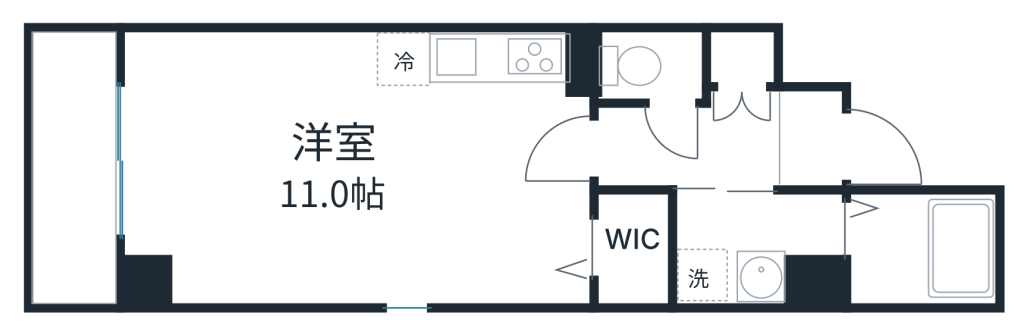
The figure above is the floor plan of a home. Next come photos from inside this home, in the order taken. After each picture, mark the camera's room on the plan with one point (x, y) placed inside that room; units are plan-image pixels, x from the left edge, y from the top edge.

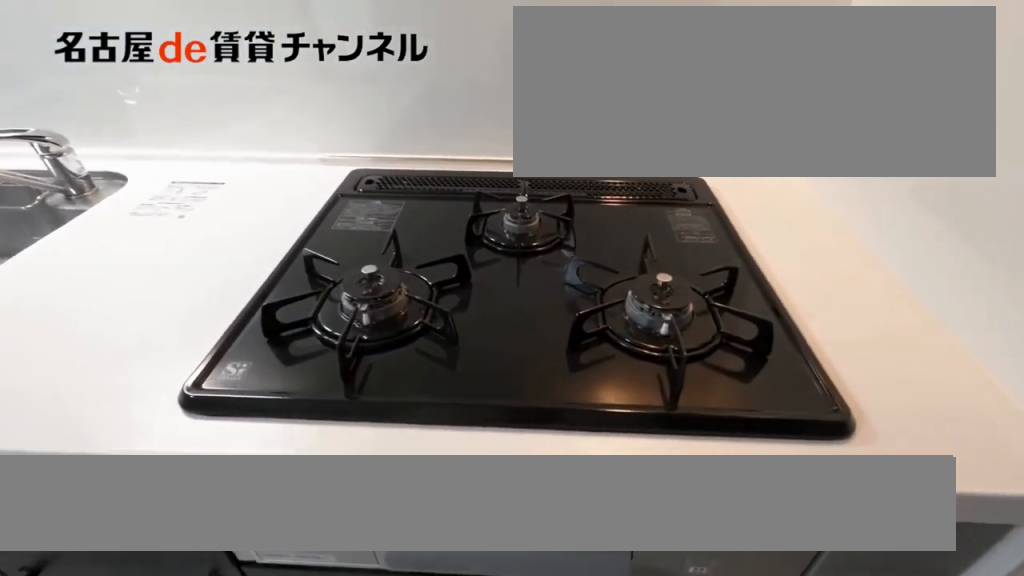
(487, 71)
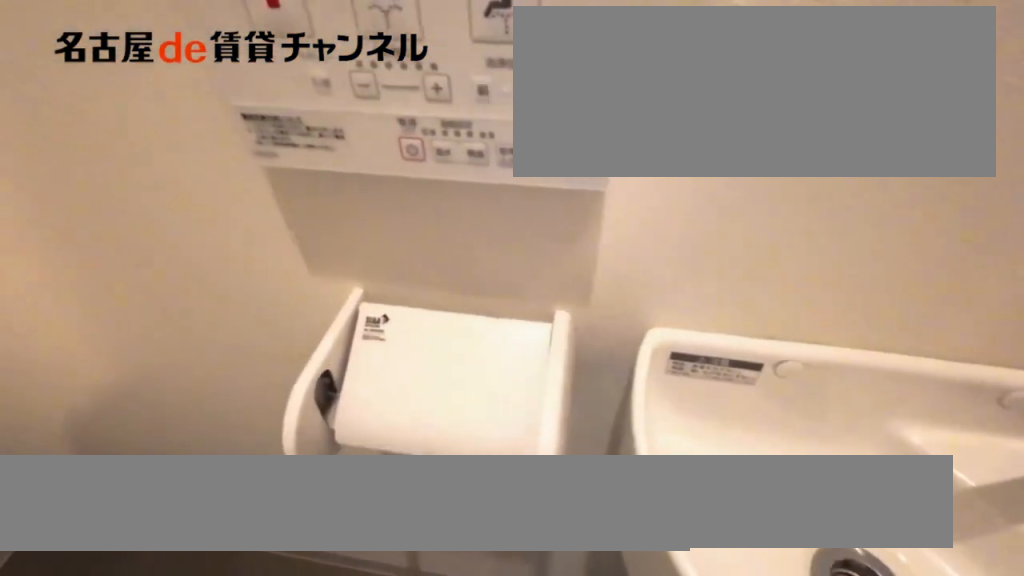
(654, 69)
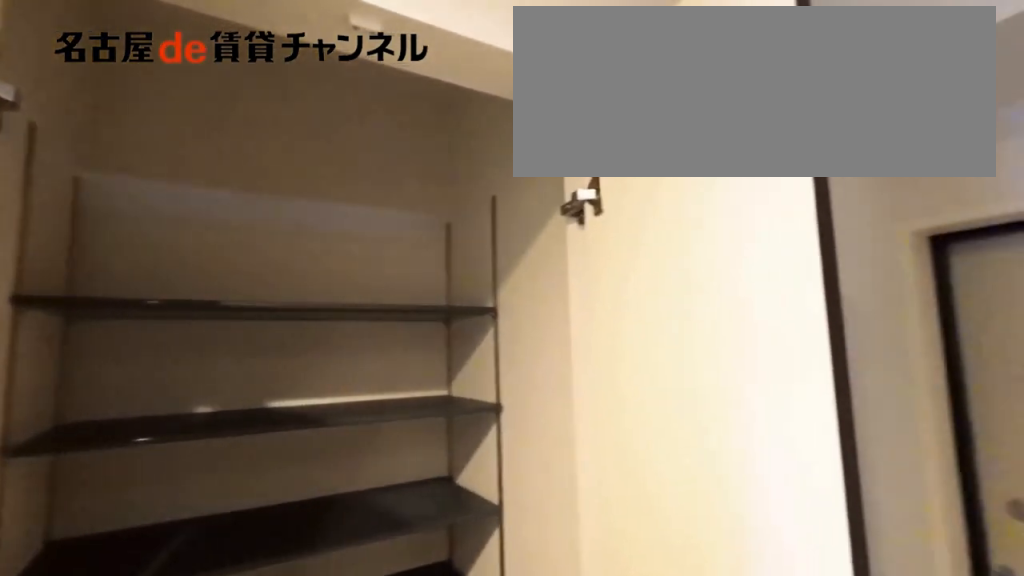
(740, 60)
